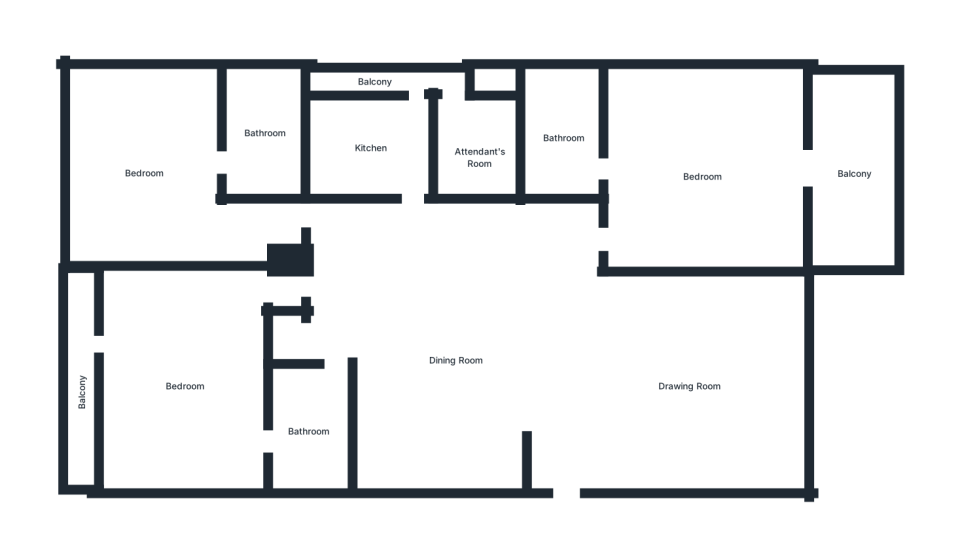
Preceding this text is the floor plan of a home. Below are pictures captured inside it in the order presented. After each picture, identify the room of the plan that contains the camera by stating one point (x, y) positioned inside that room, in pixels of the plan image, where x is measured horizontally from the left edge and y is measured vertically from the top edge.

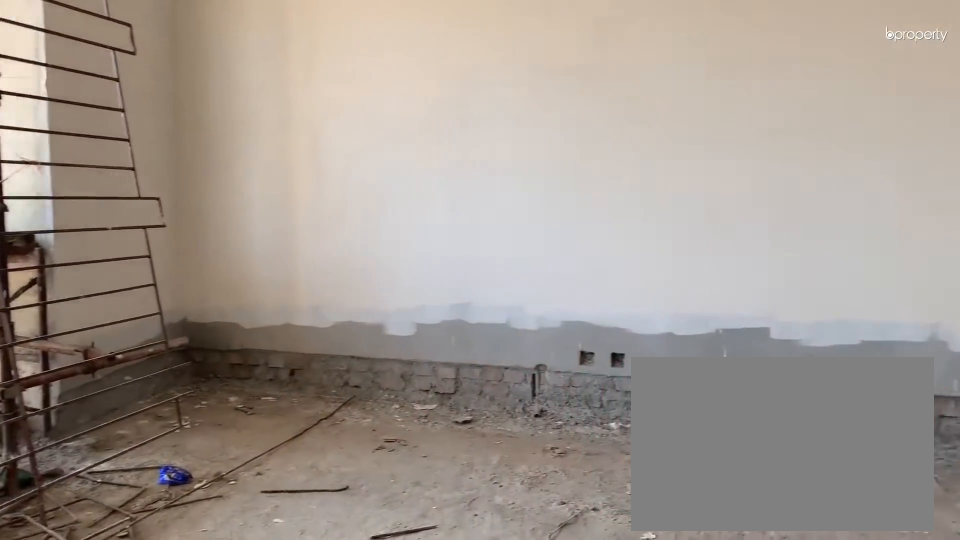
(683, 388)
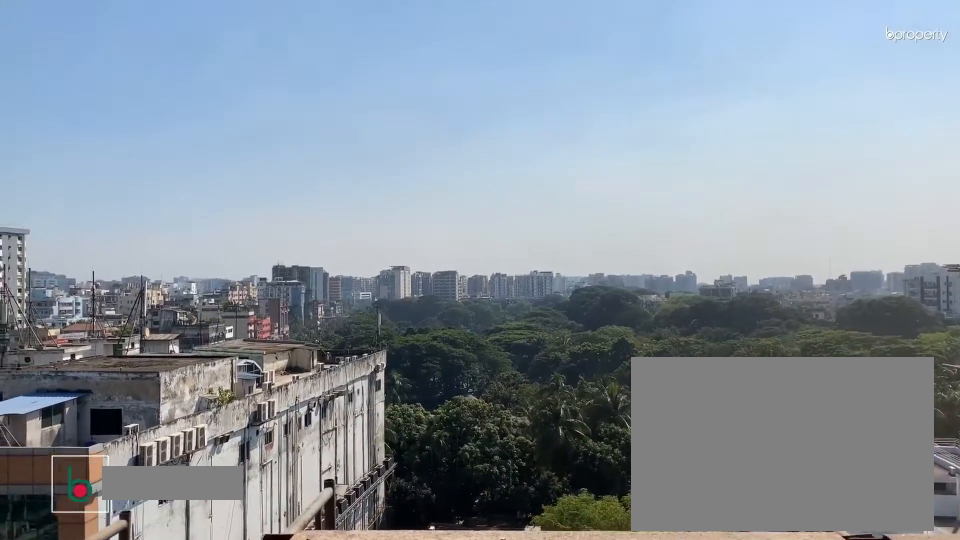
(853, 172)
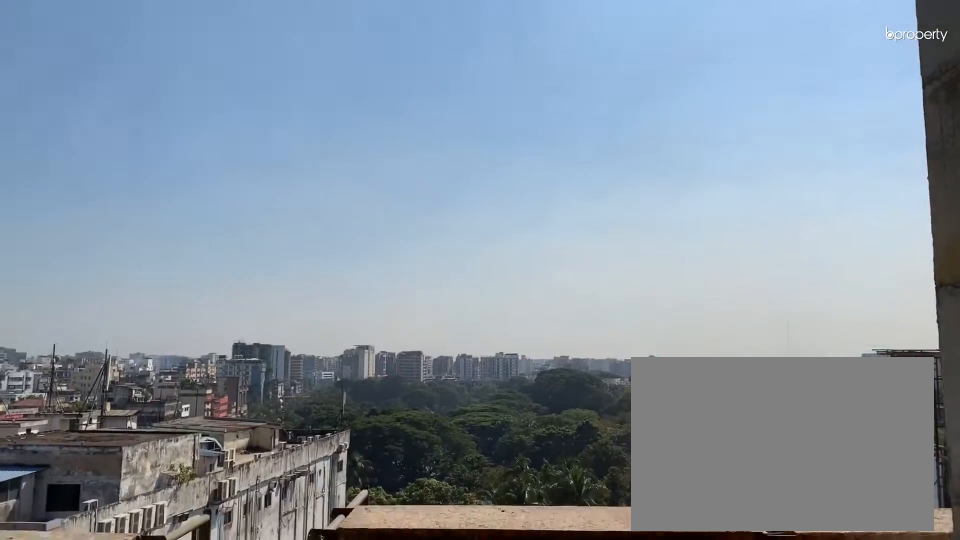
(854, 172)
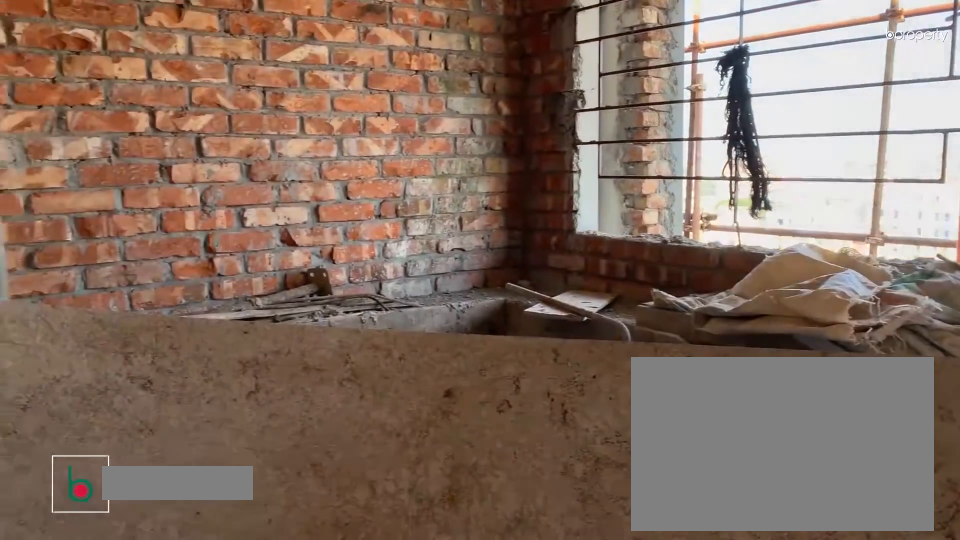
(379, 148)
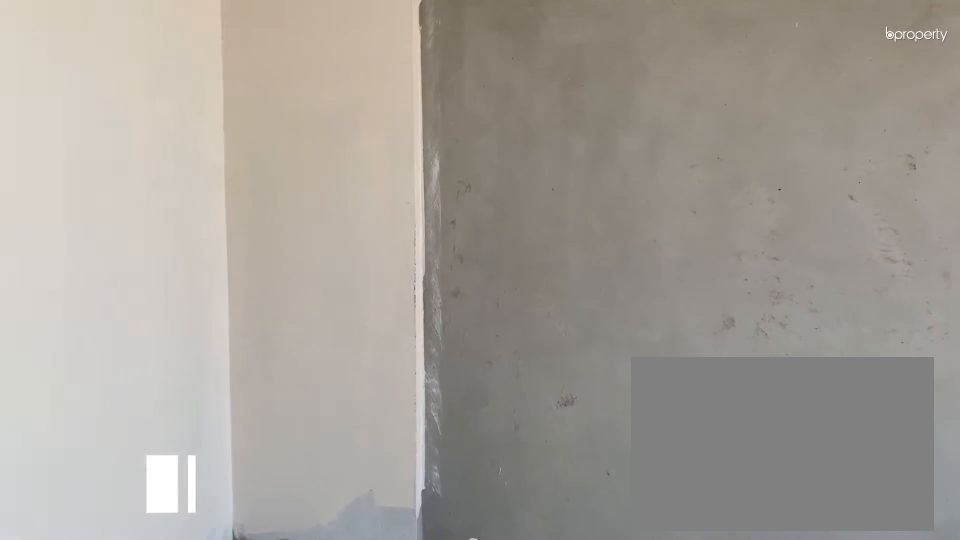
(143, 175)
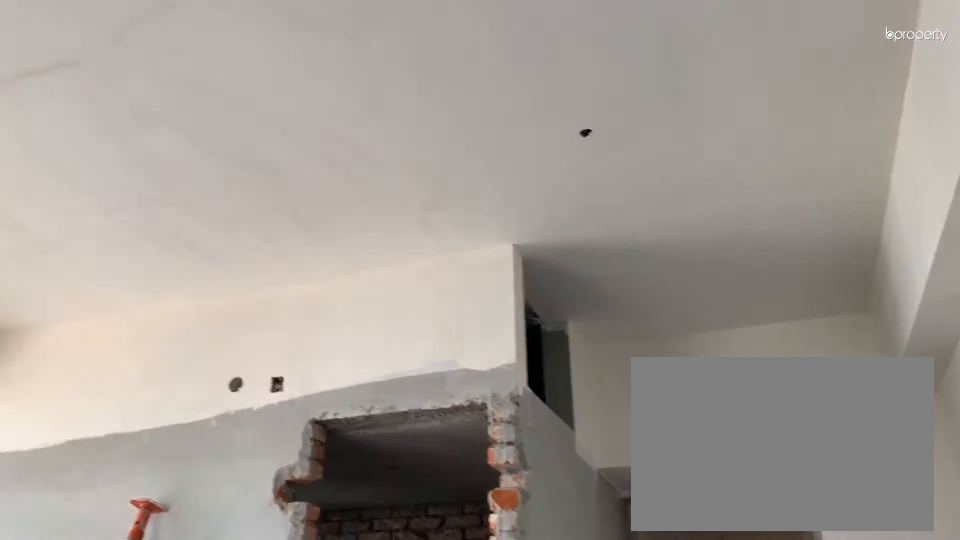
(143, 175)
